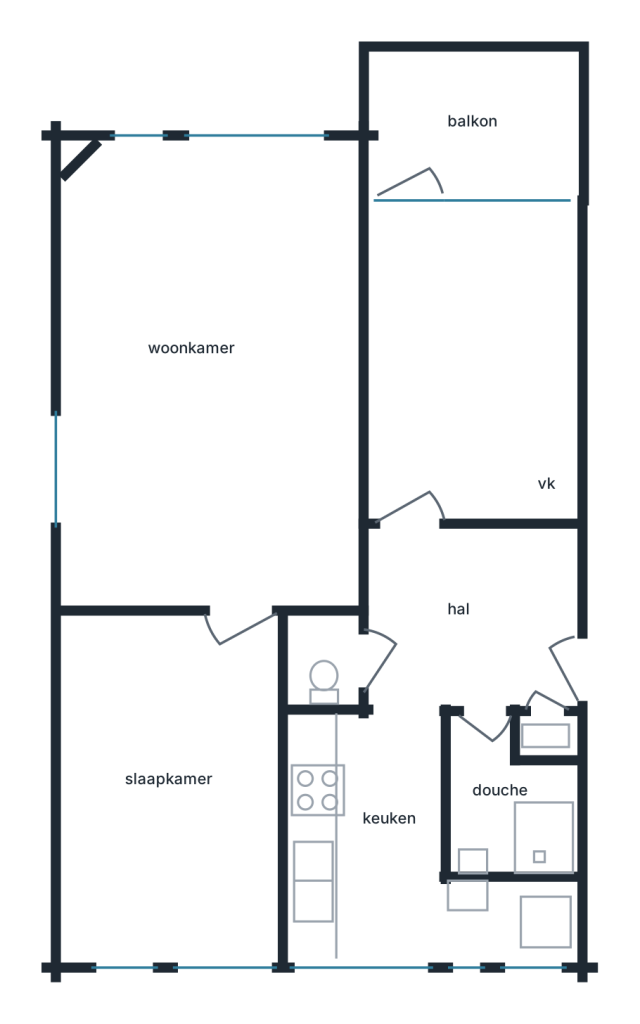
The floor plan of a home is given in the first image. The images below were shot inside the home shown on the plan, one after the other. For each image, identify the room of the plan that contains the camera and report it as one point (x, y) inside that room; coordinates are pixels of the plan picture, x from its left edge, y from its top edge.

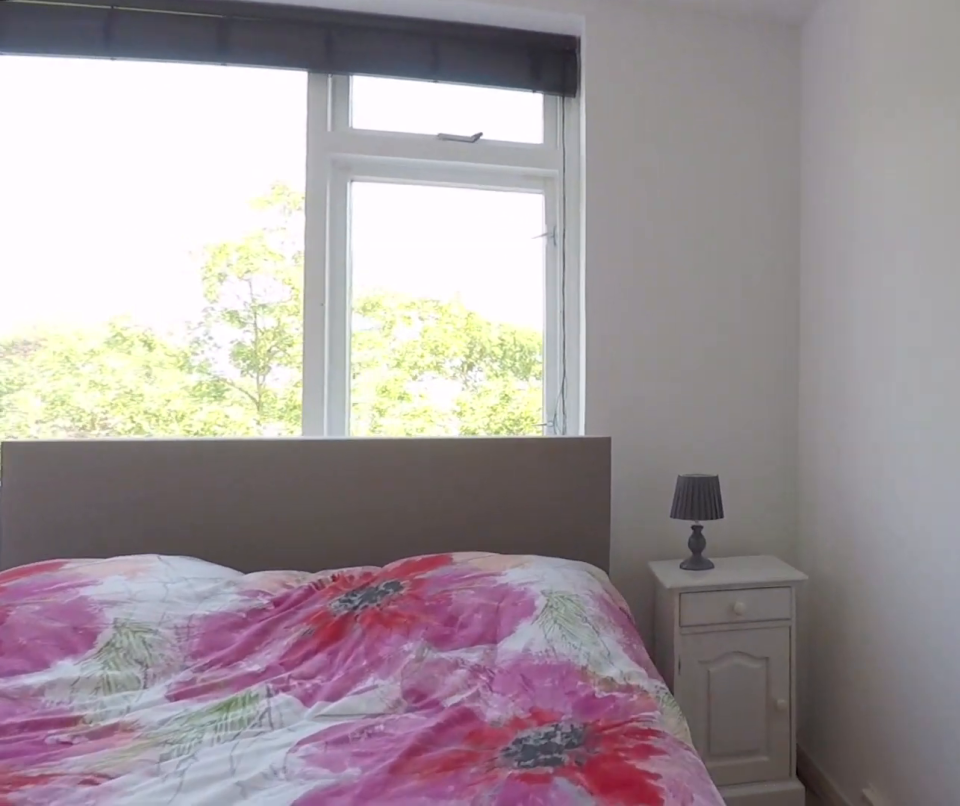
(173, 788)
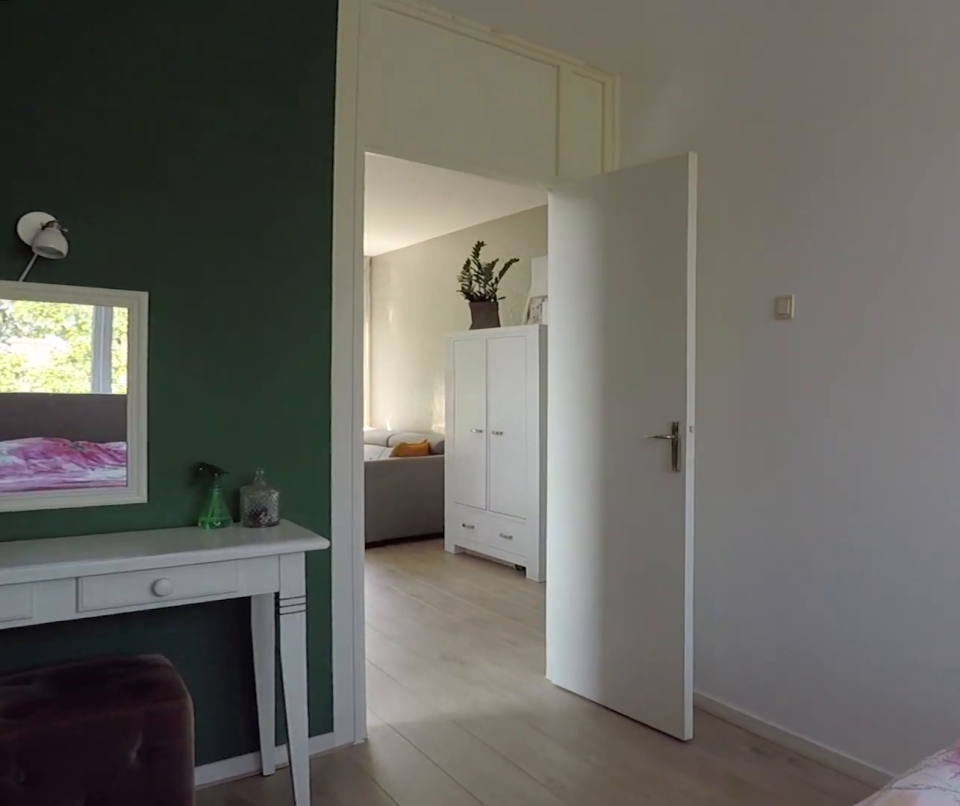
(173, 788)
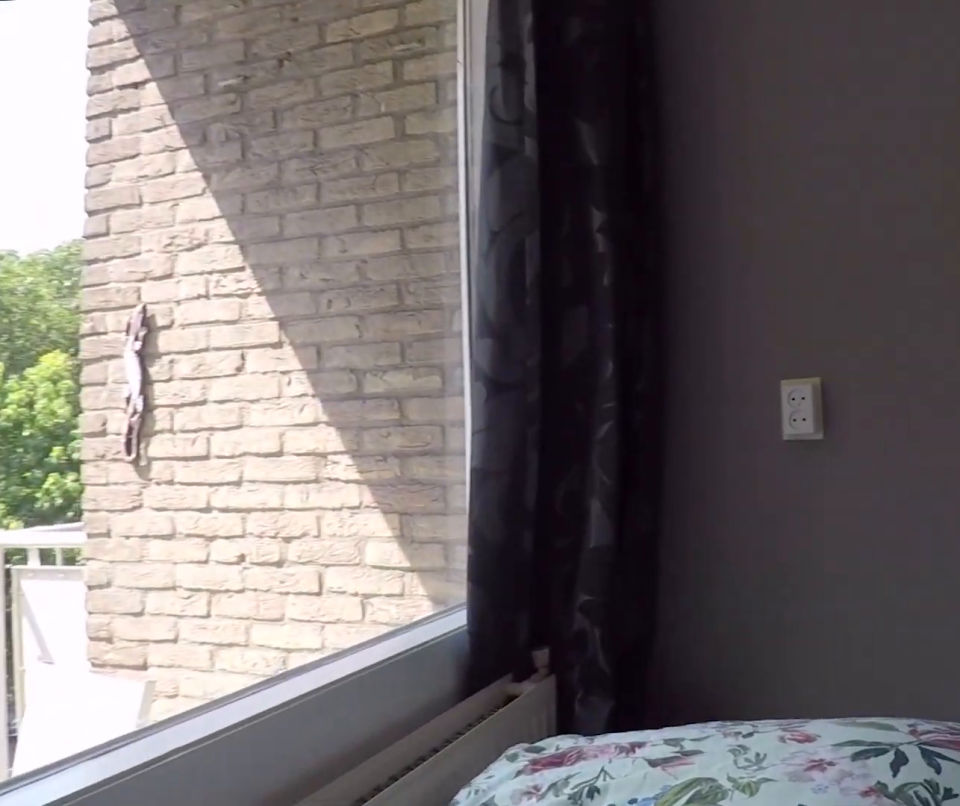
(470, 367)
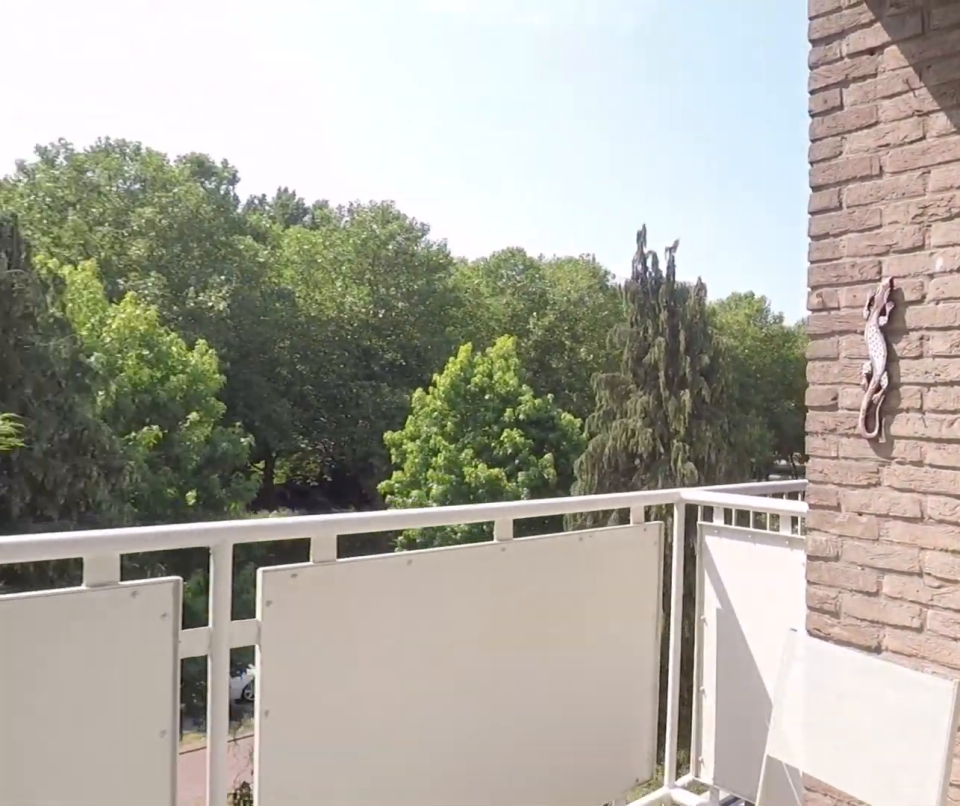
(473, 119)
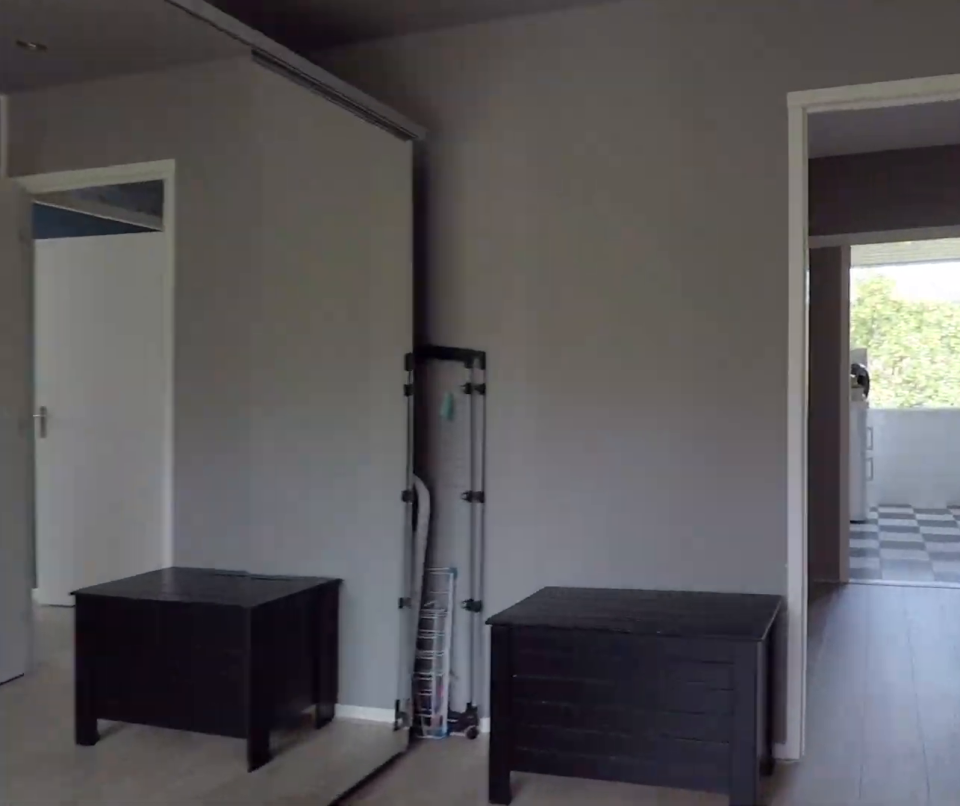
(470, 367)
